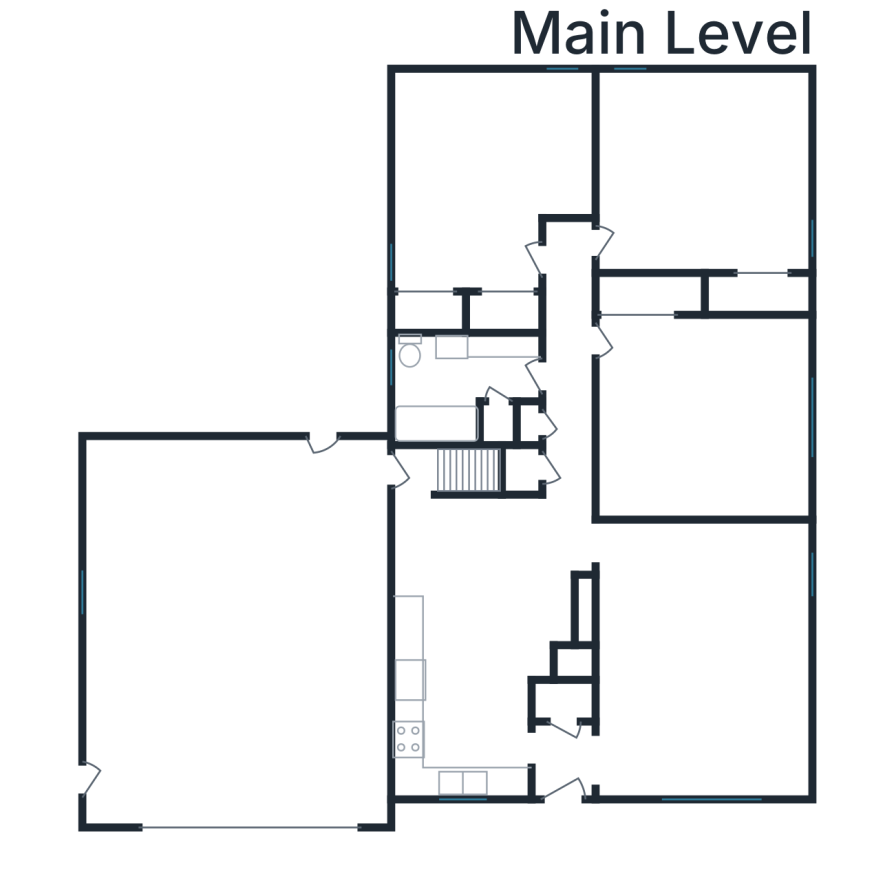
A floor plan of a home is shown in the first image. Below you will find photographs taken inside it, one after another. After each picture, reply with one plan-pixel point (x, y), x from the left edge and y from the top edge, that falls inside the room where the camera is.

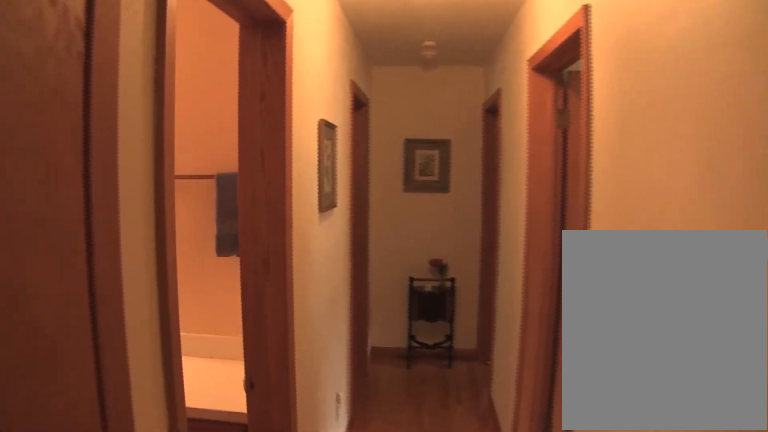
(569, 357)
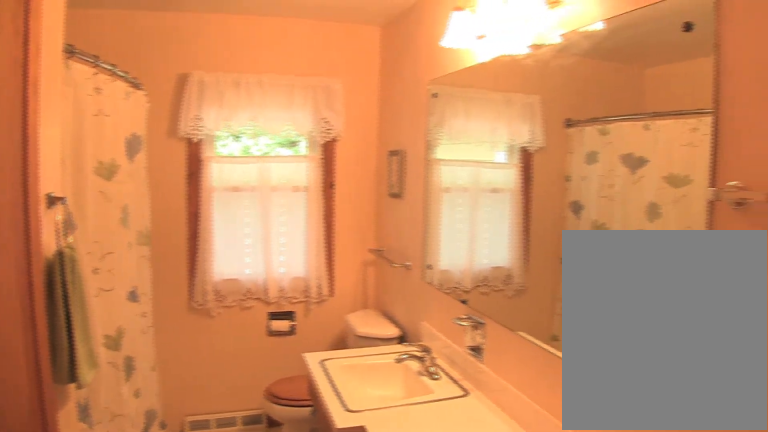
(459, 383)
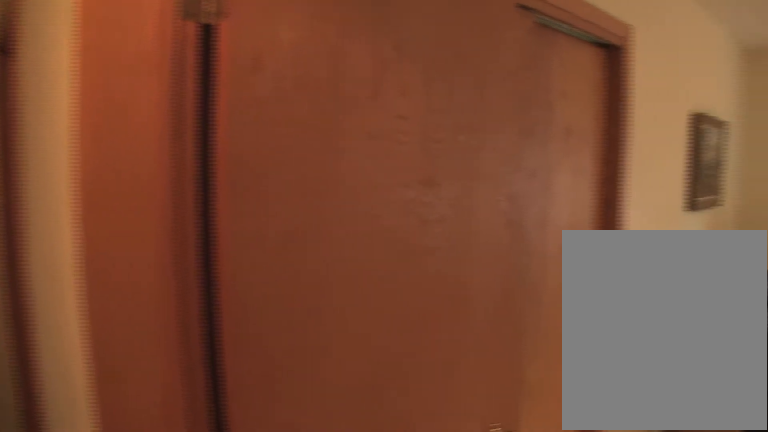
(699, 419)
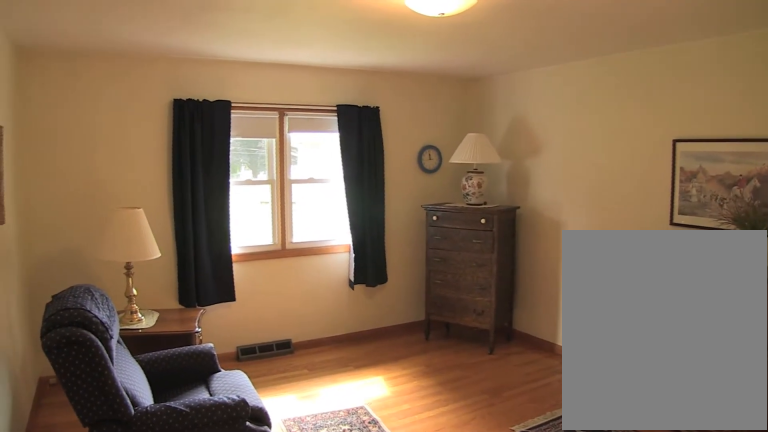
(699, 419)
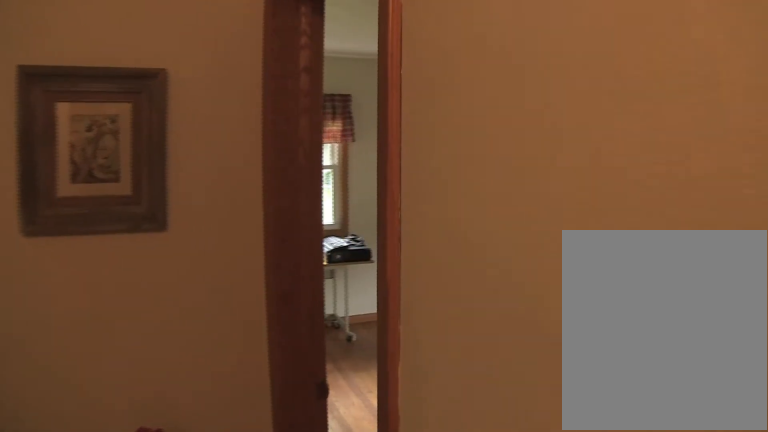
(568, 356)
